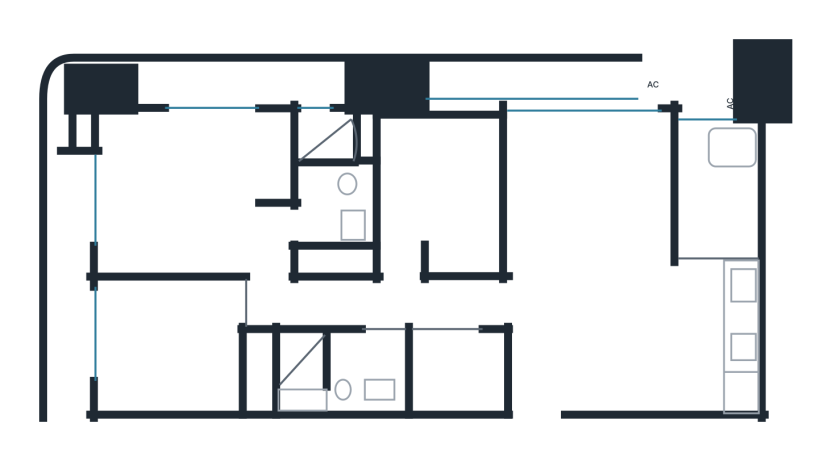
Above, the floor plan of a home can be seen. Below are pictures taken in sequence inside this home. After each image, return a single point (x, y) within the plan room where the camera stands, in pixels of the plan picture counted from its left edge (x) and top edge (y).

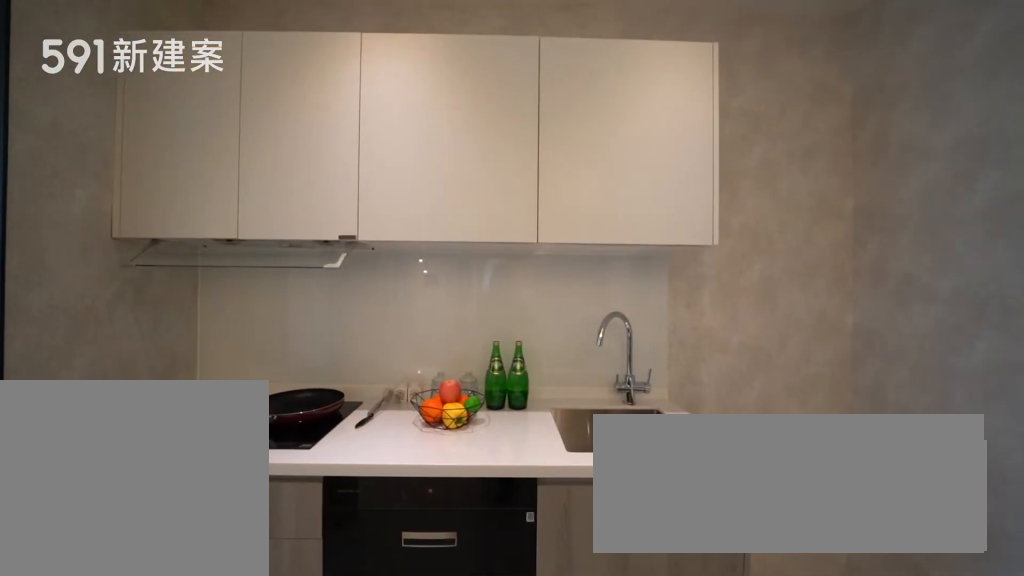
(720, 341)
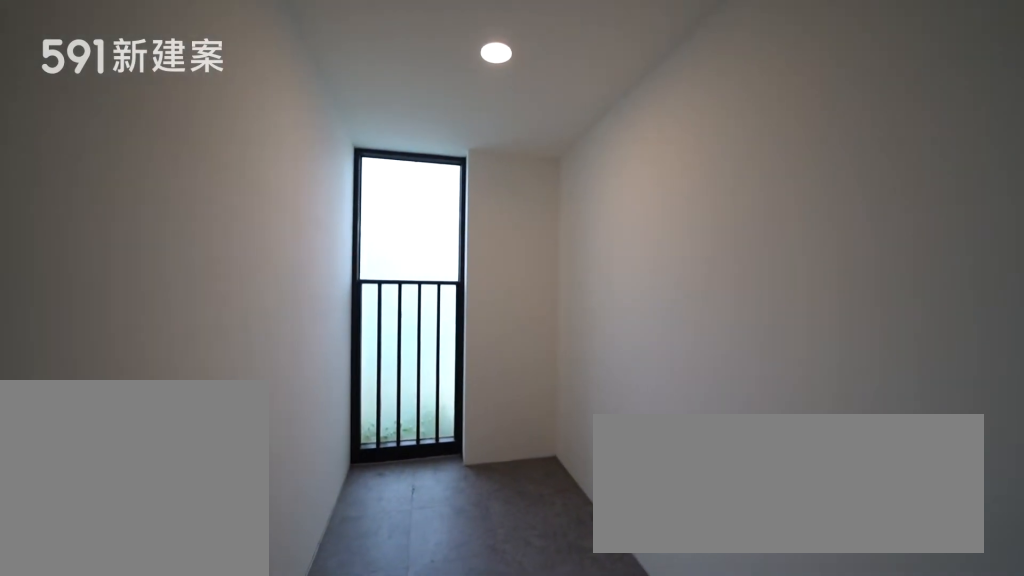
(720, 183)
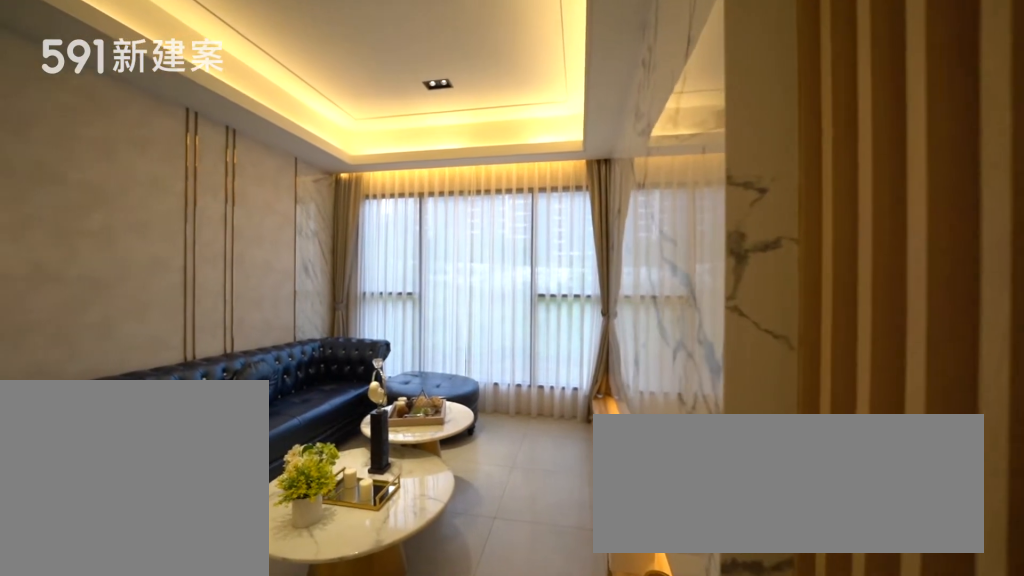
(587, 194)
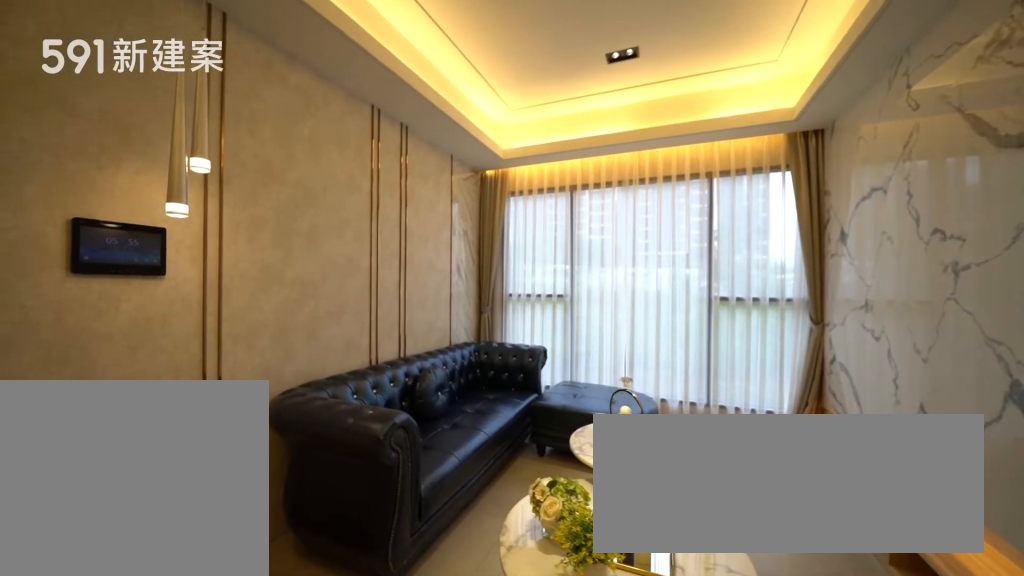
(587, 194)
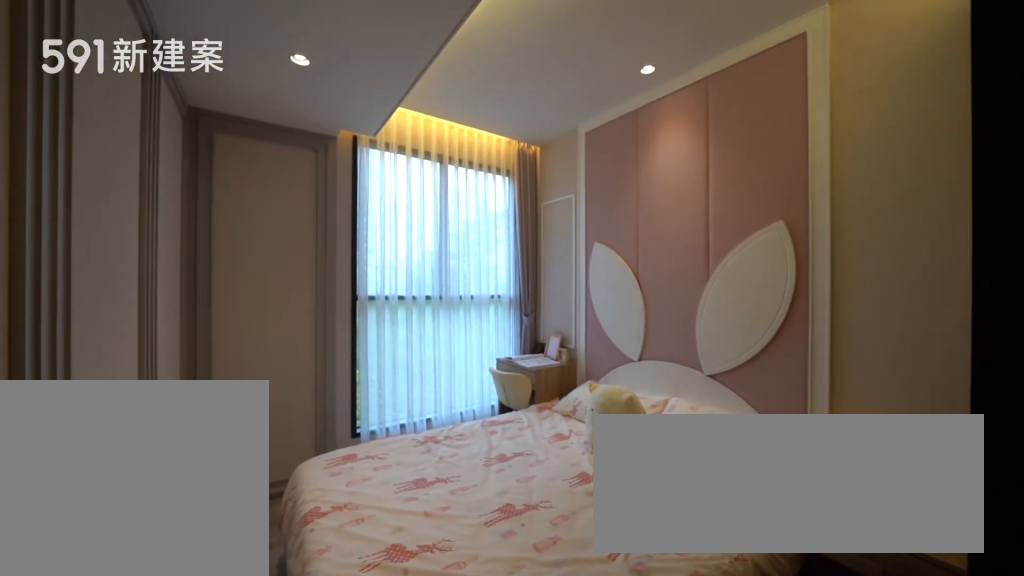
(445, 190)
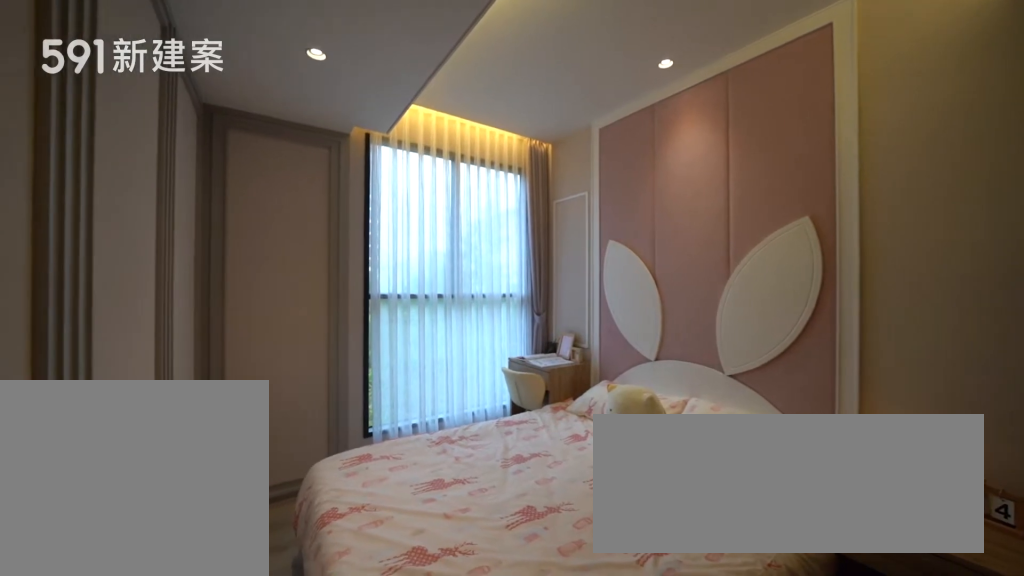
(445, 190)
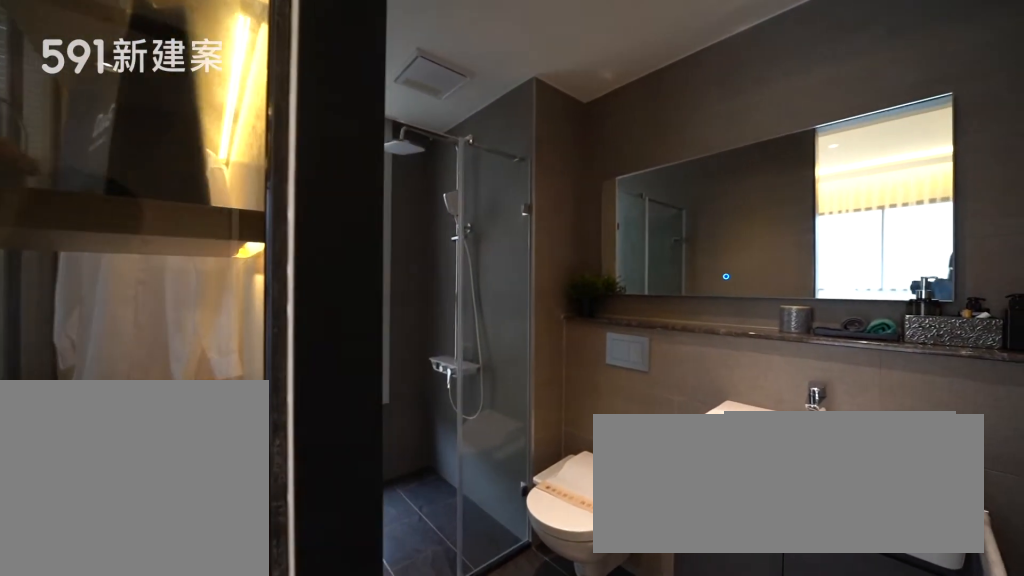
(341, 171)
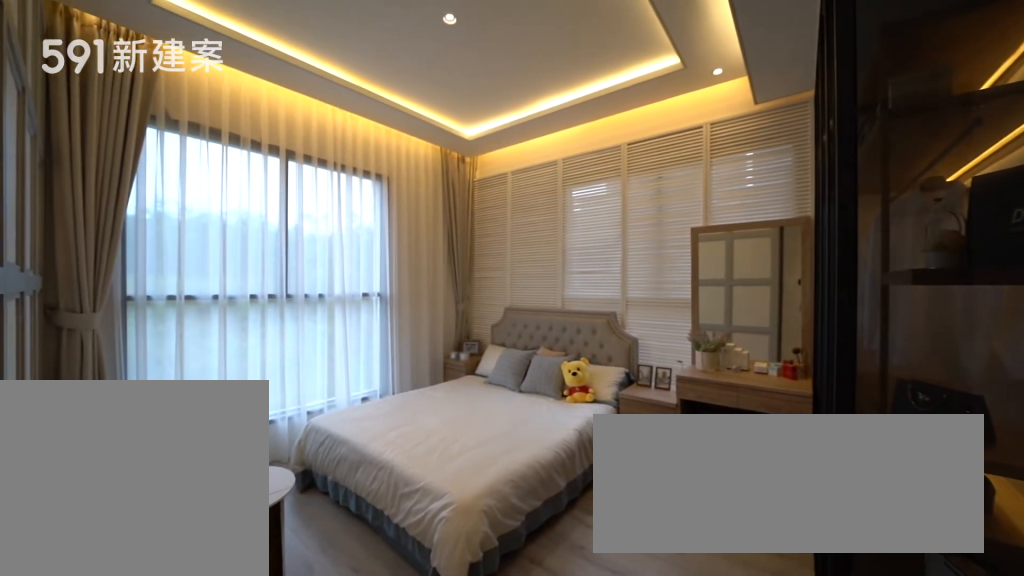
(192, 189)
